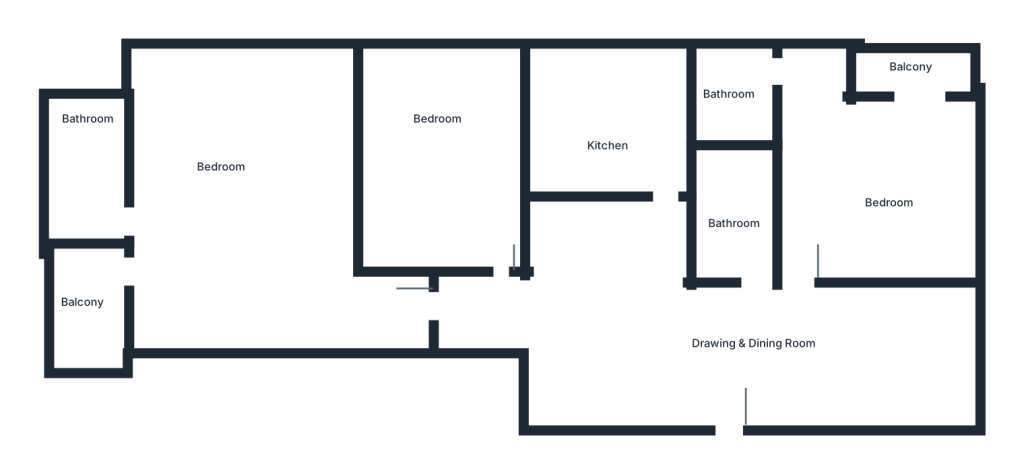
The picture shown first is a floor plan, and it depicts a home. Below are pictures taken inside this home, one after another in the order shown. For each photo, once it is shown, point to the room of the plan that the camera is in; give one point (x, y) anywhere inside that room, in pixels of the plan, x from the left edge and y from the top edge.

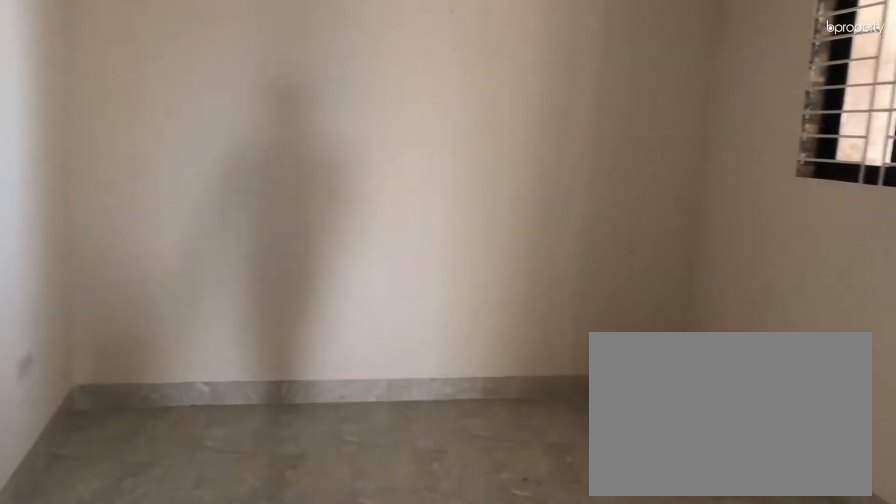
(726, 349)
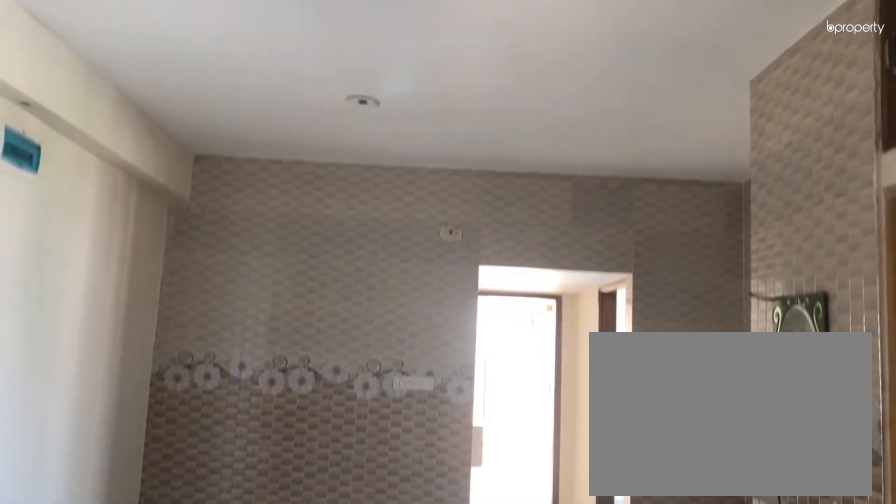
(726, 349)
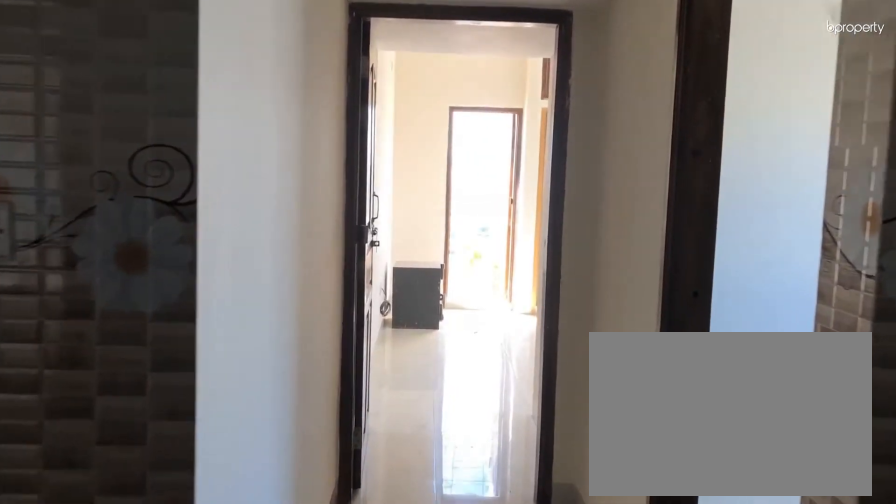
(489, 315)
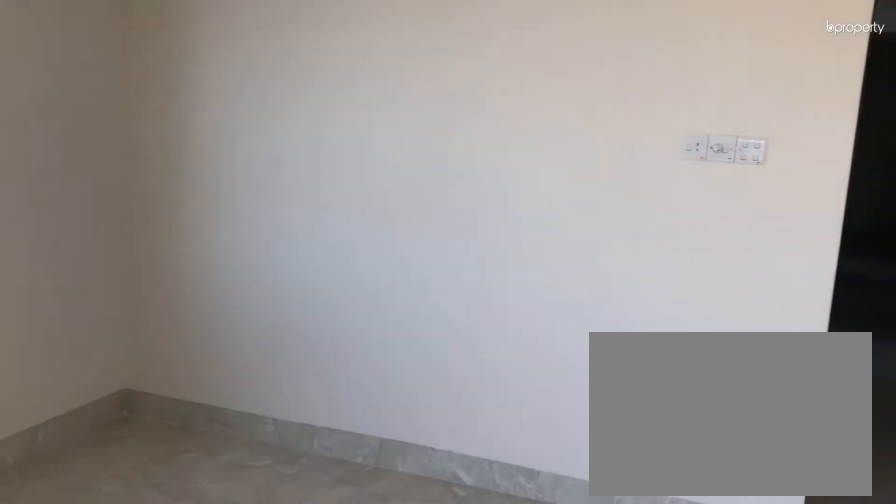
(238, 212)
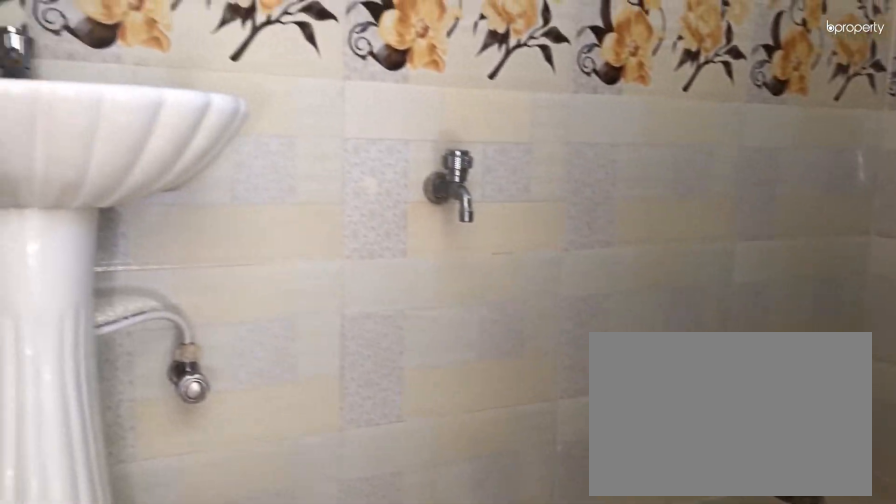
(82, 170)
